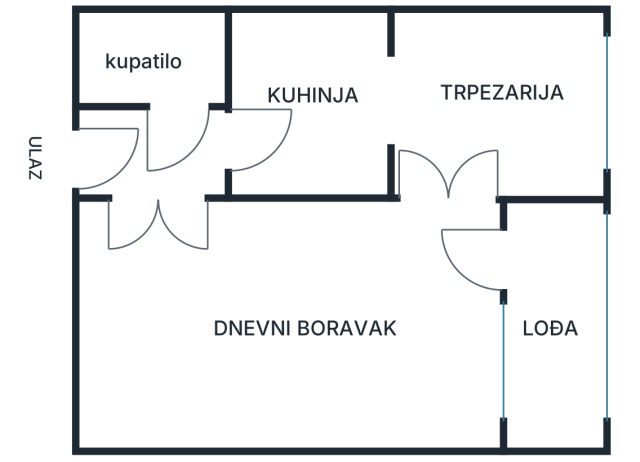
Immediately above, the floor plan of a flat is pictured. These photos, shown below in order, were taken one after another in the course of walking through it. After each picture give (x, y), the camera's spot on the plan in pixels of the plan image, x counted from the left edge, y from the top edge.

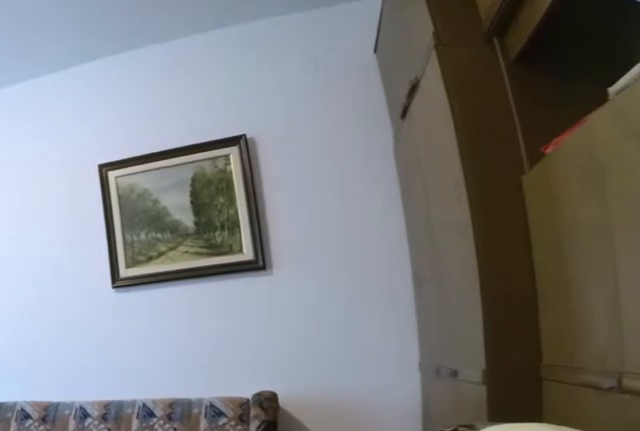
(166, 227)
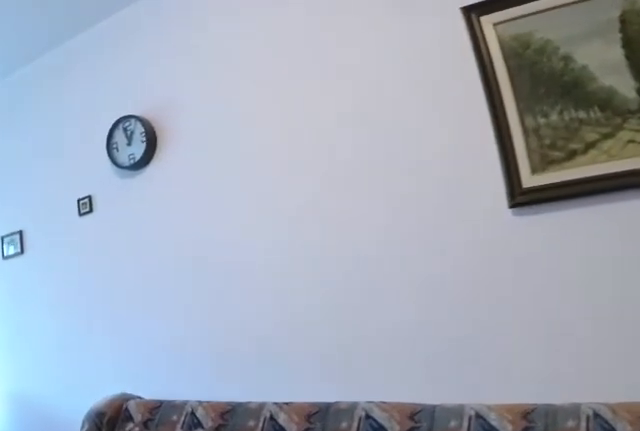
(197, 271)
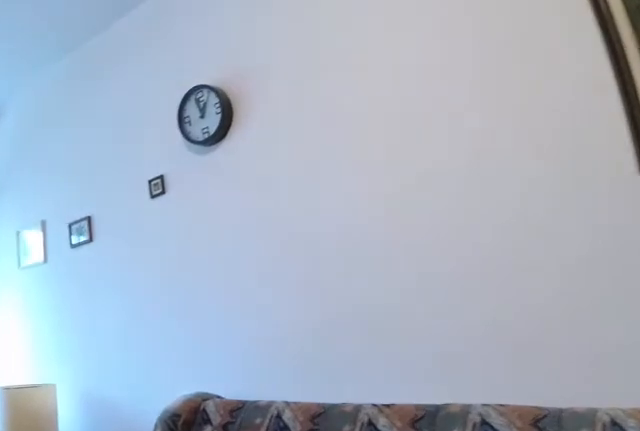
(206, 281)
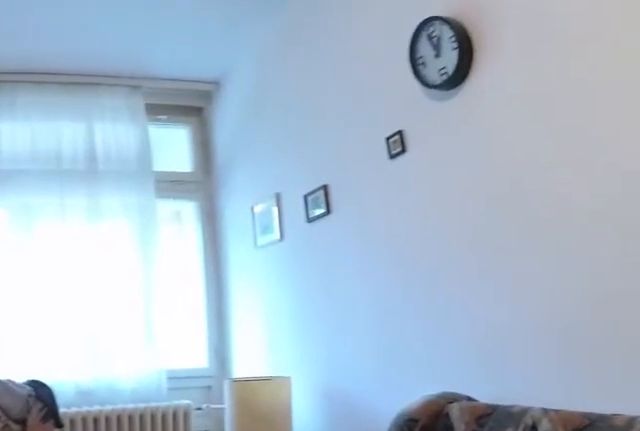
(218, 296)
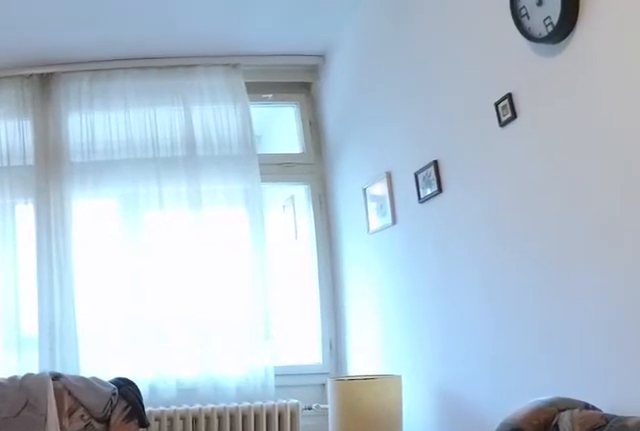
(226, 307)
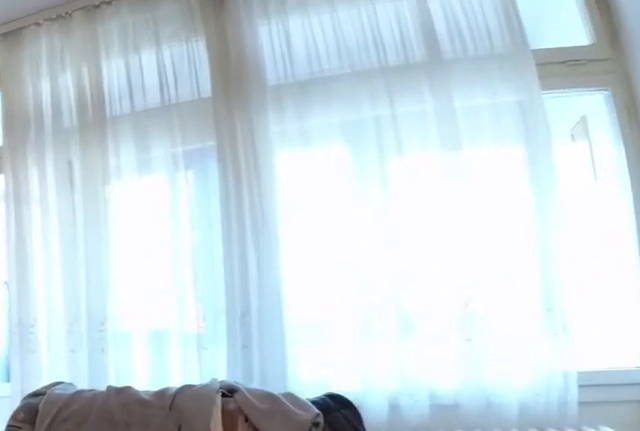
(353, 308)
